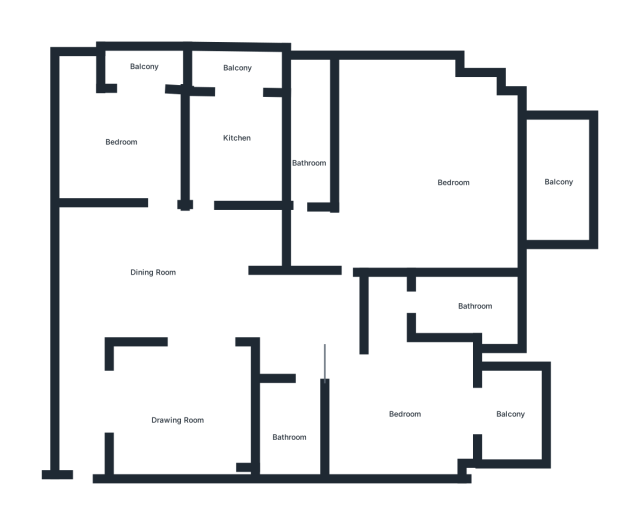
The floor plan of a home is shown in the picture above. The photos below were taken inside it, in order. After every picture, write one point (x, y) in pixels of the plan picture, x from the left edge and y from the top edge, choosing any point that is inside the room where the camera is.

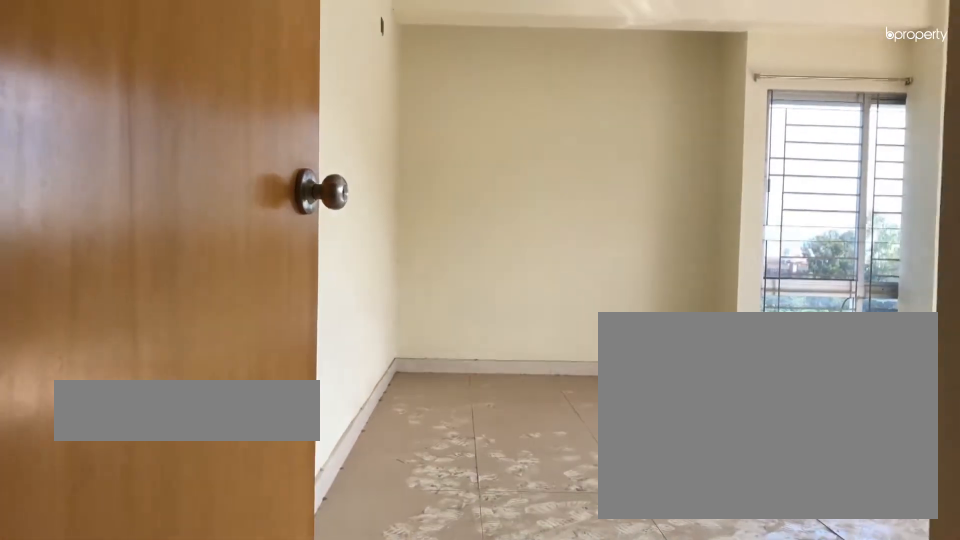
(352, 240)
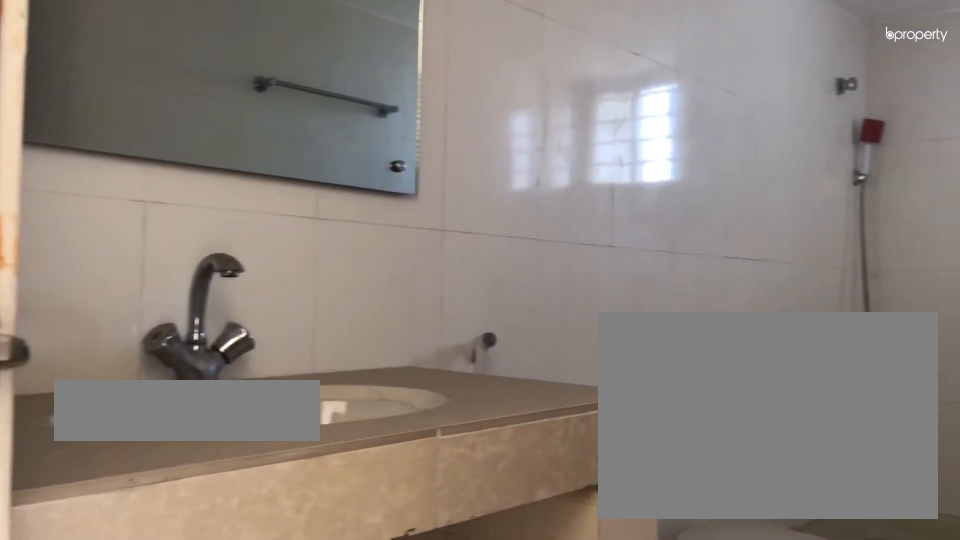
(310, 135)
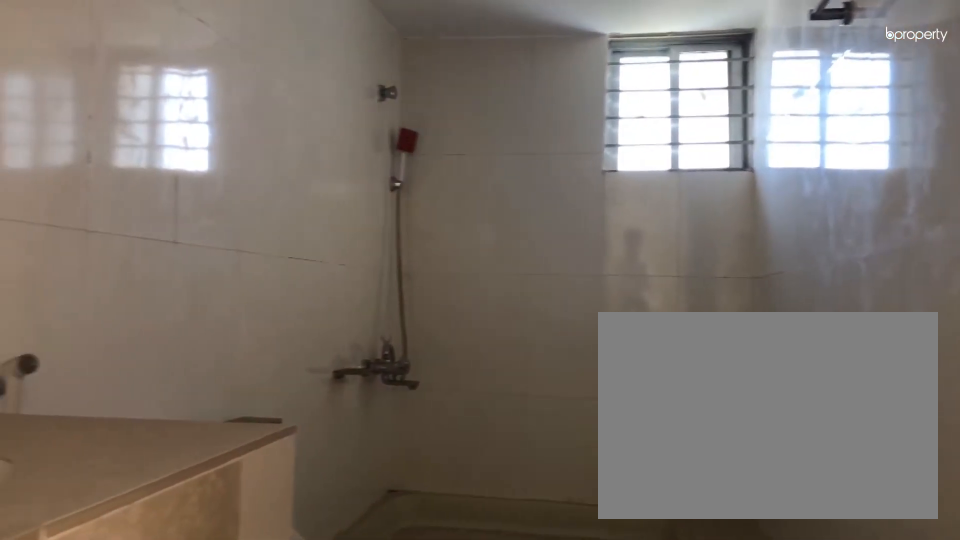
(309, 135)
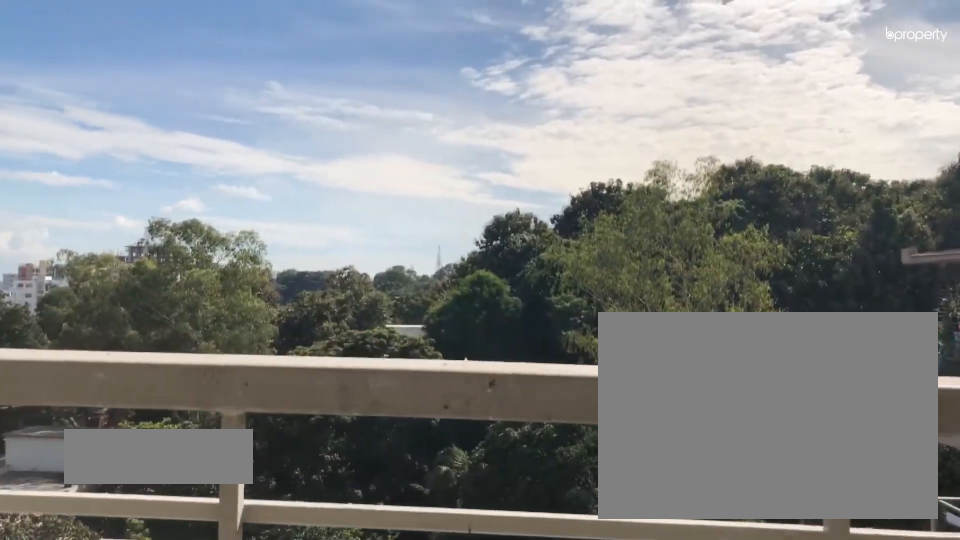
(560, 181)
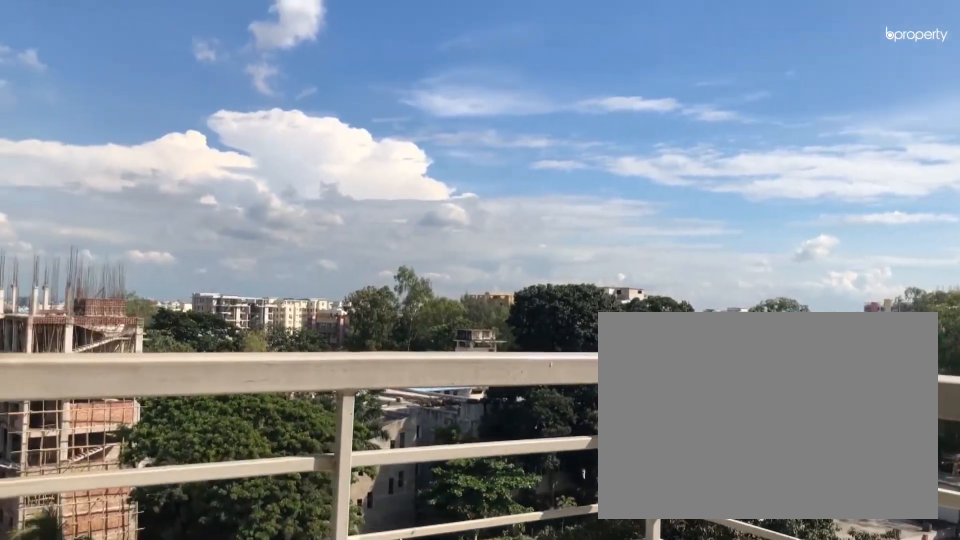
(560, 181)
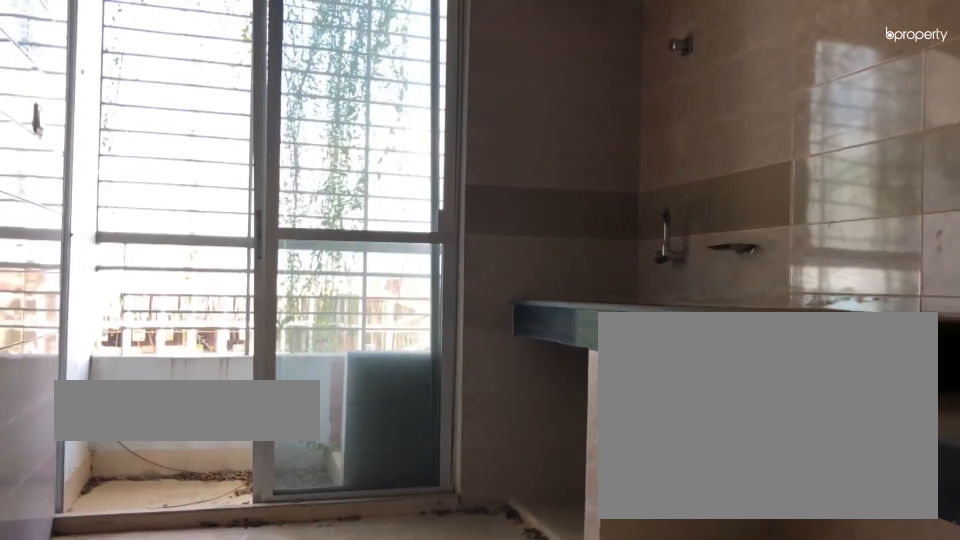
(235, 143)
